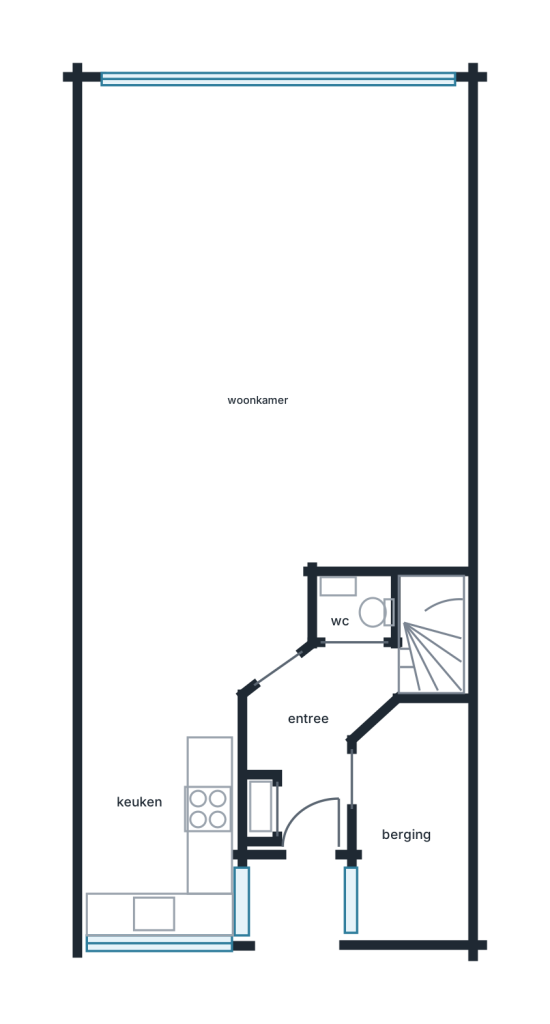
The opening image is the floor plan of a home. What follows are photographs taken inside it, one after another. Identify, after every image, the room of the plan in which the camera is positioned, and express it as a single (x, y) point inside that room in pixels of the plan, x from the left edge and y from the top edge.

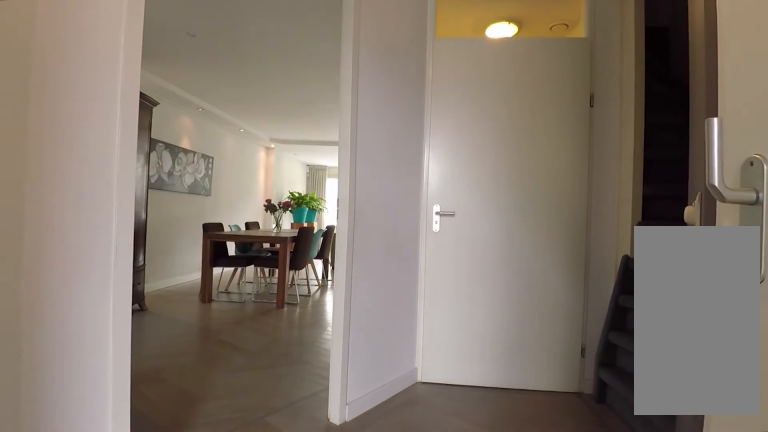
(316, 734)
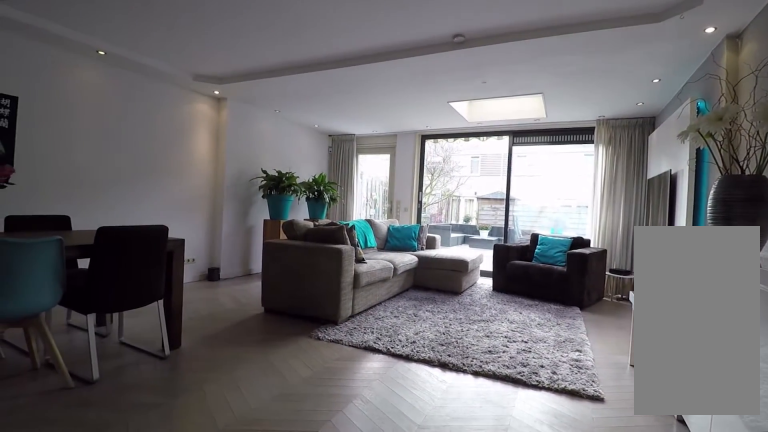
(273, 394)
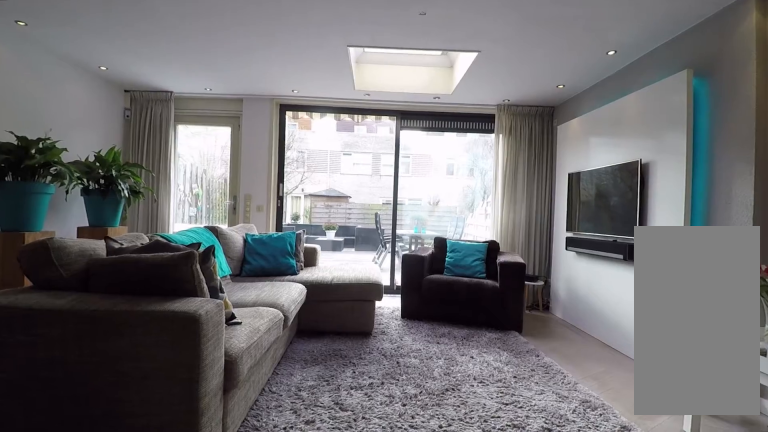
(273, 394)
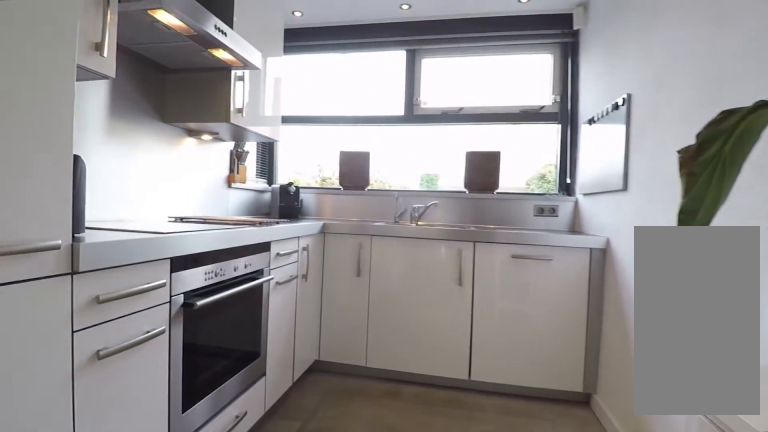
(161, 839)
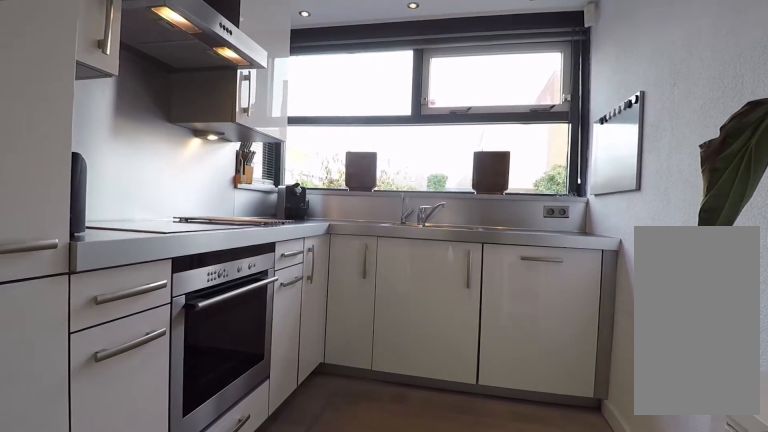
(161, 839)
